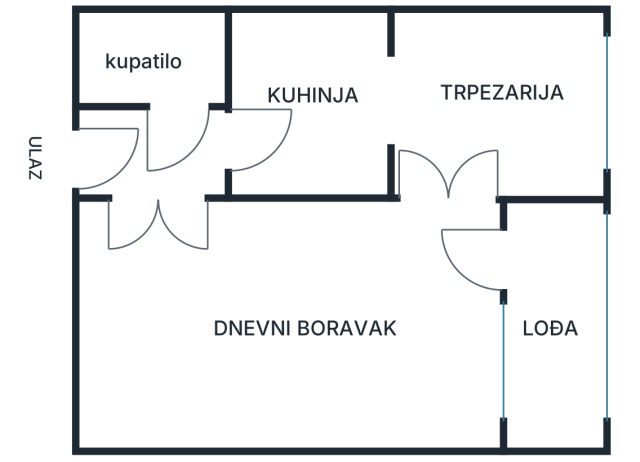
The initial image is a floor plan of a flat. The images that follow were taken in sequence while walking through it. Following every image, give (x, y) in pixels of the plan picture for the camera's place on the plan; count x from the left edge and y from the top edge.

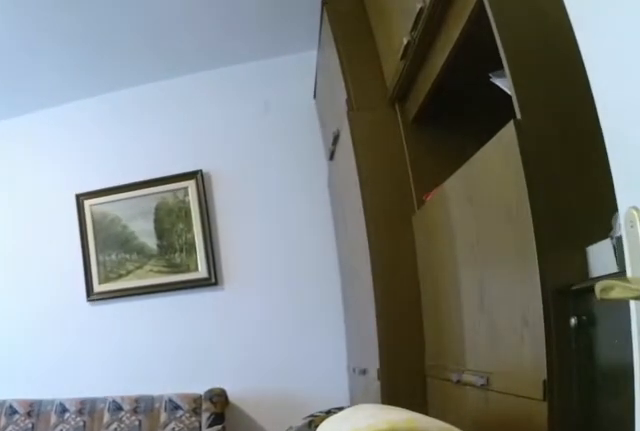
(154, 207)
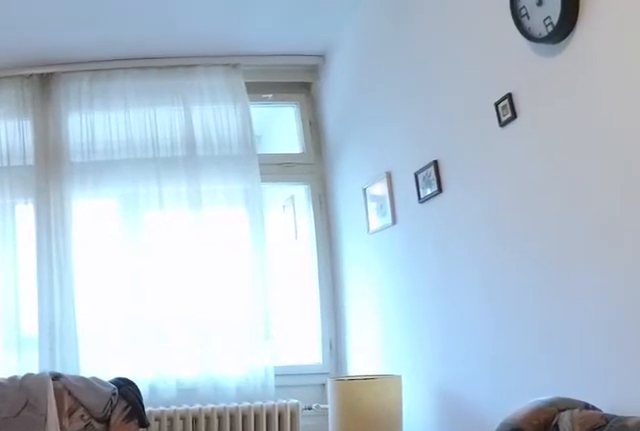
(226, 307)
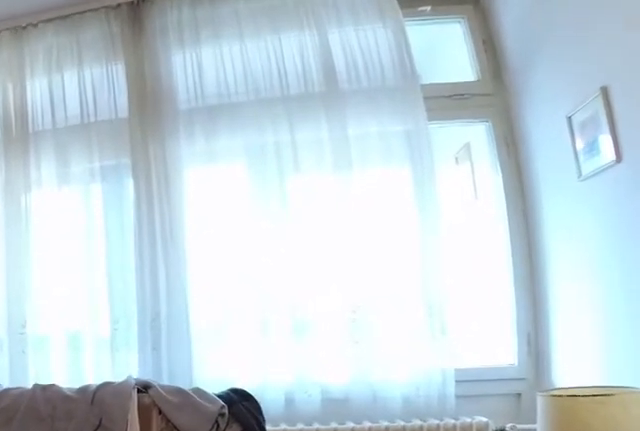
(317, 307)
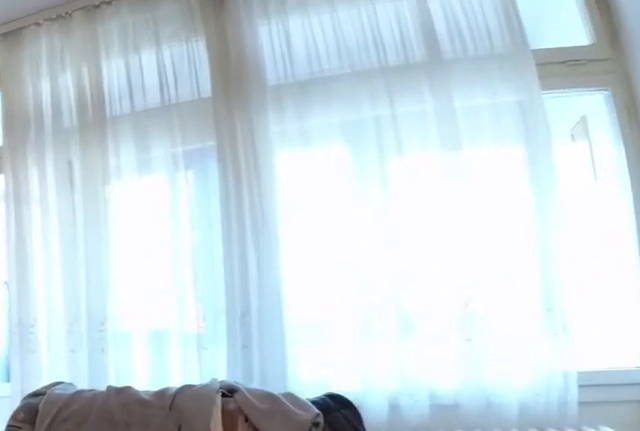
(353, 308)
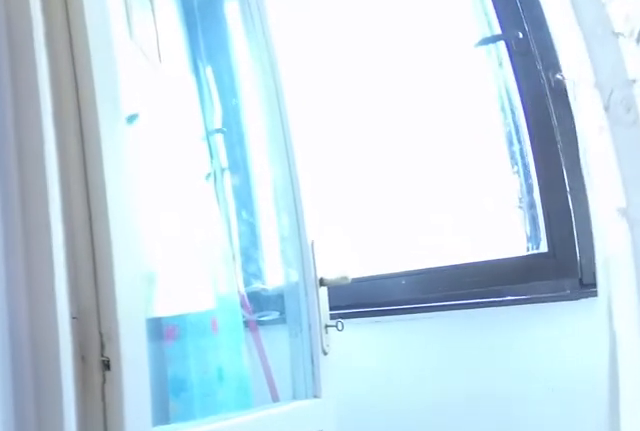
(453, 268)
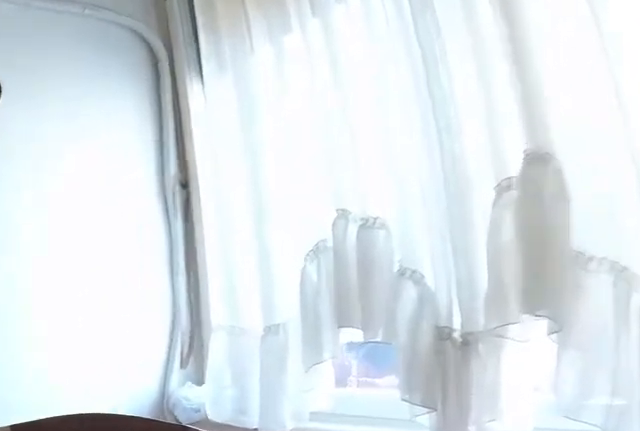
(479, 149)
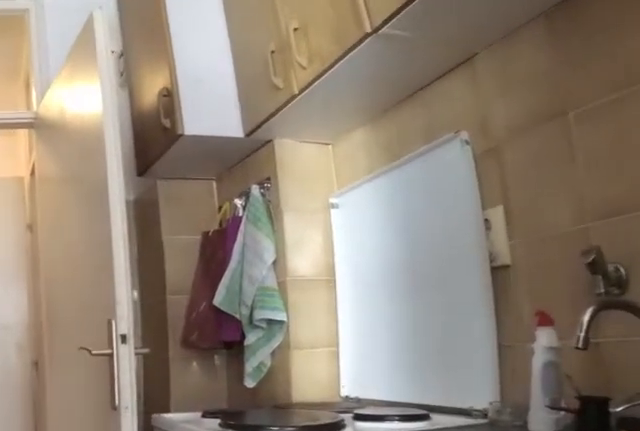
(411, 107)
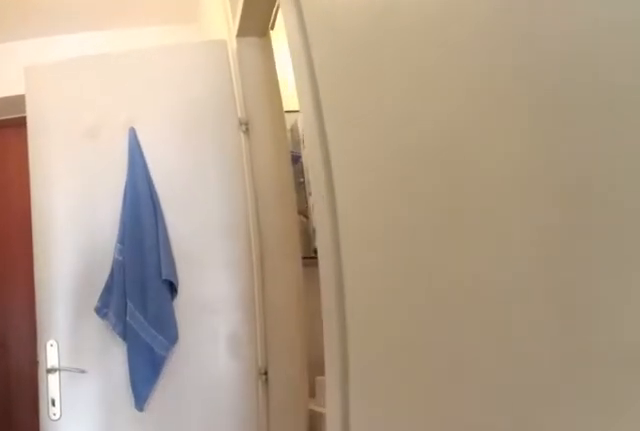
(295, 125)
